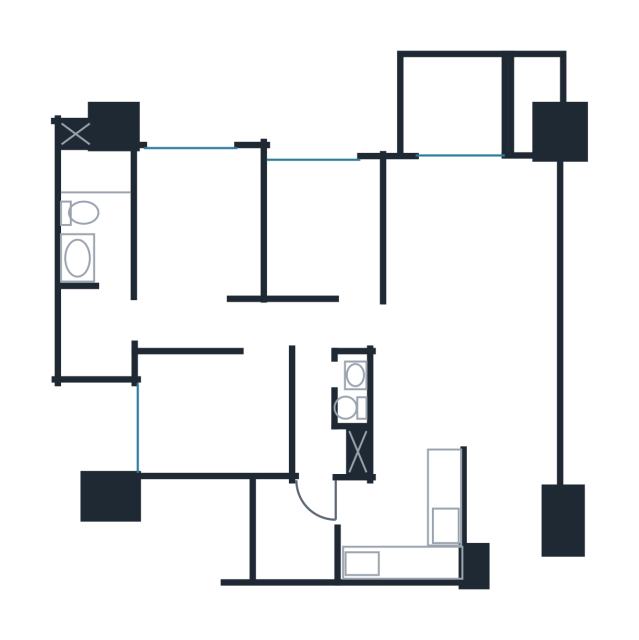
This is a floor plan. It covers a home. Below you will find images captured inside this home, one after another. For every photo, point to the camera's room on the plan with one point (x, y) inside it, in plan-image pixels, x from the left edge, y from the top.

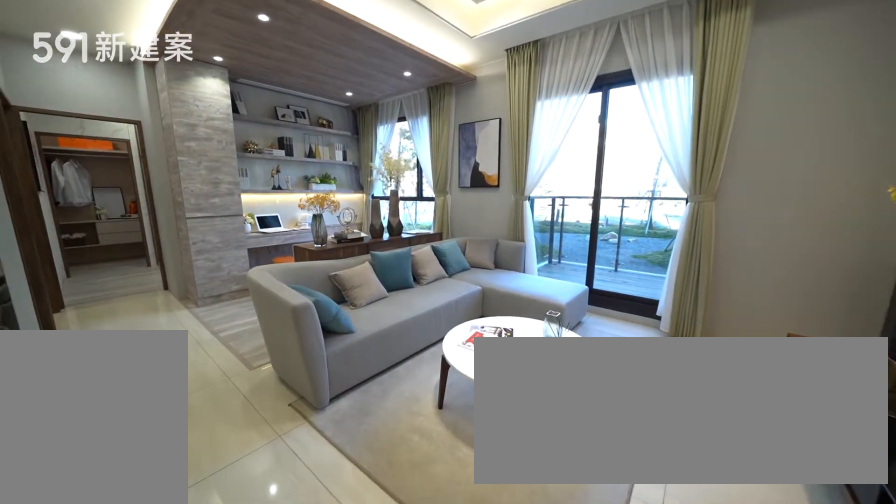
(514, 495)
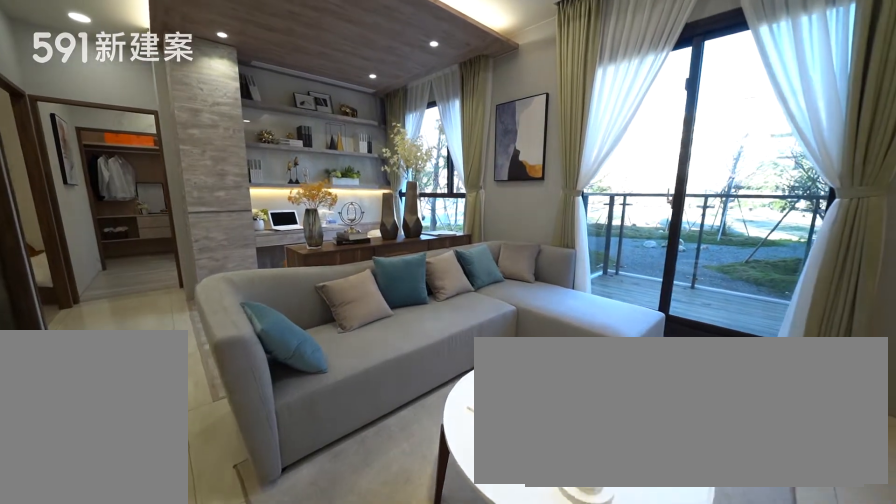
(514, 495)
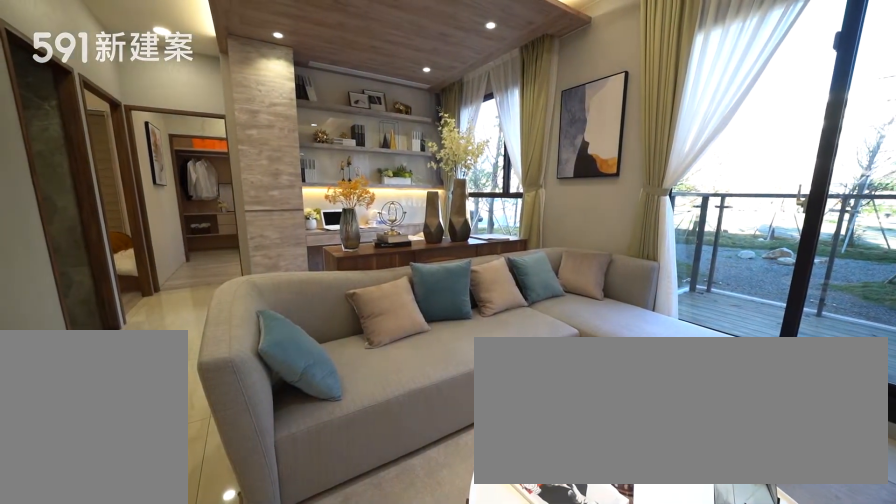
(476, 231)
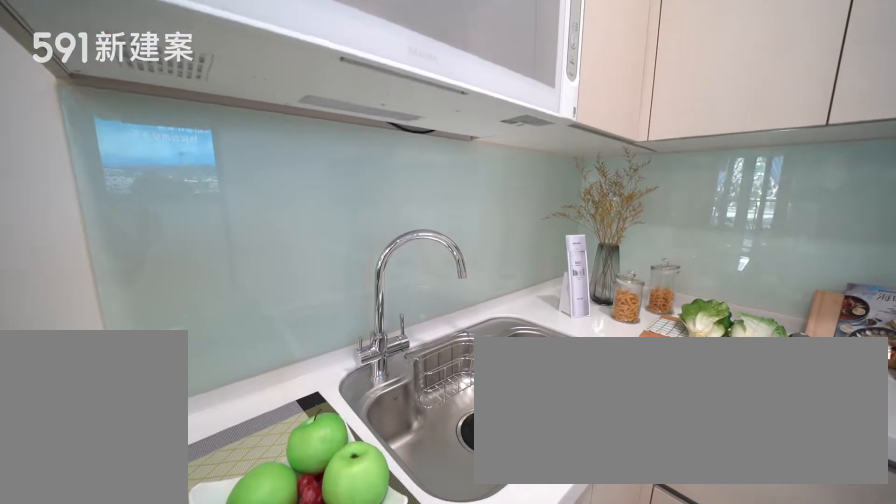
(404, 528)
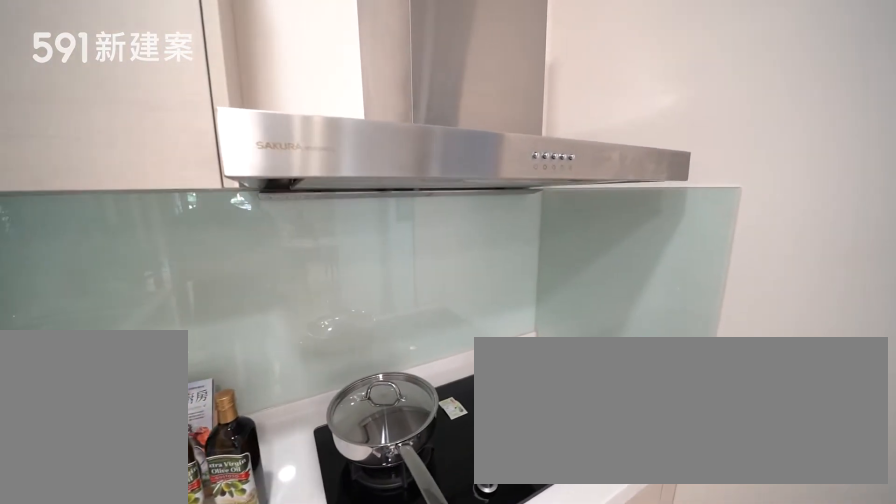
(404, 528)
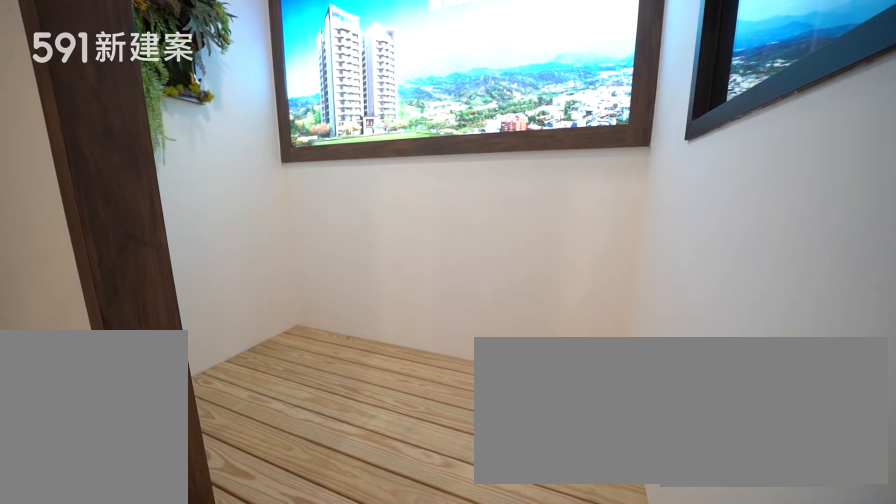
(294, 527)
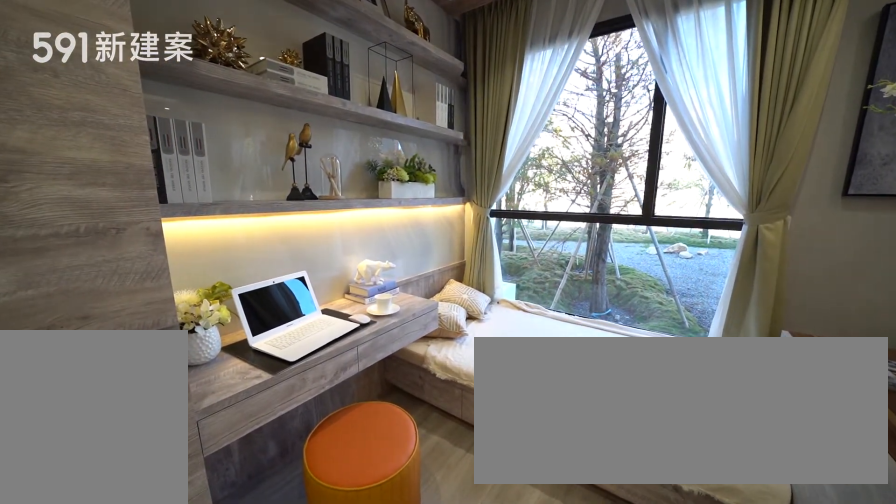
(324, 226)
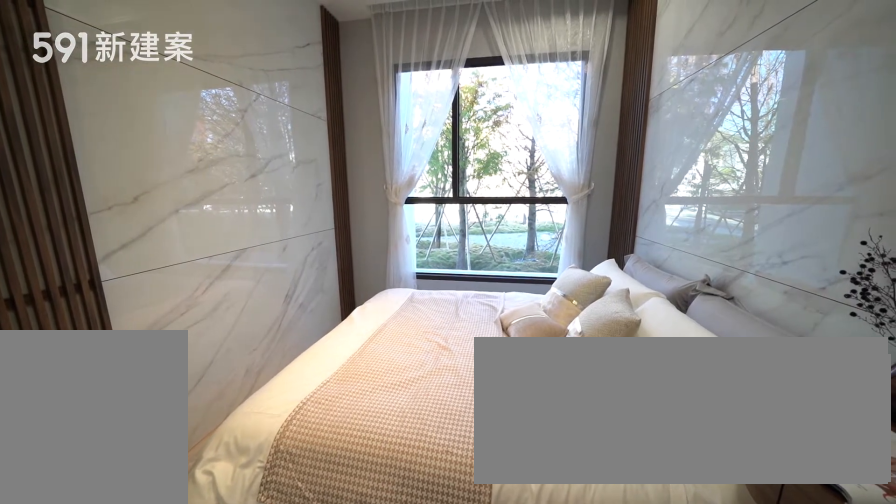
(202, 242)
